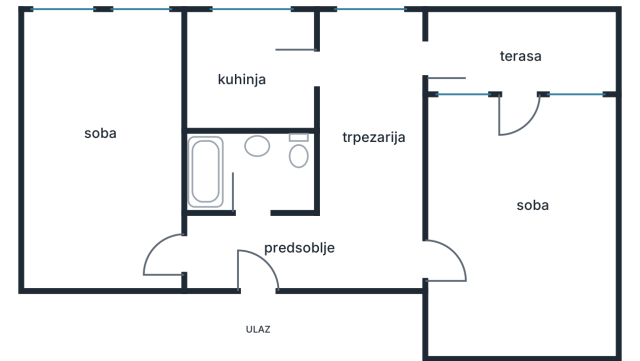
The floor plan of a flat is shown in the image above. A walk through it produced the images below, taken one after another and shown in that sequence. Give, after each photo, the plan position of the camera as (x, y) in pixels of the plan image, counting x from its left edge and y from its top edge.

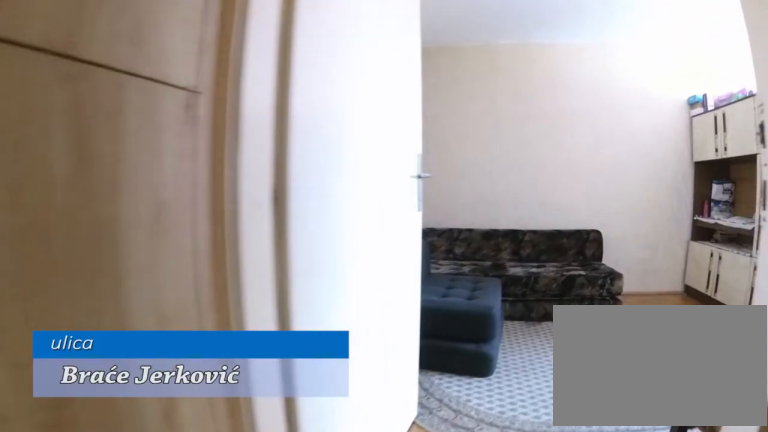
(224, 251)
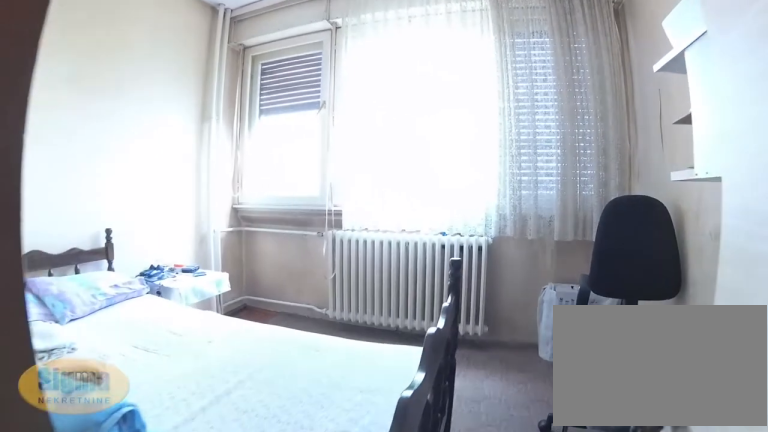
(150, 161)
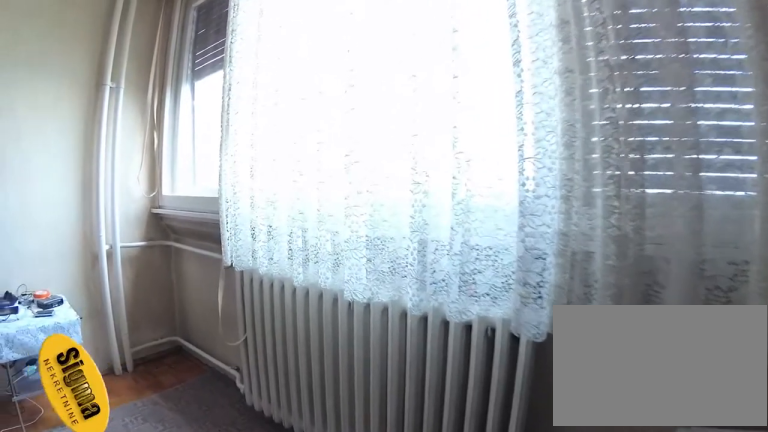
(157, 66)
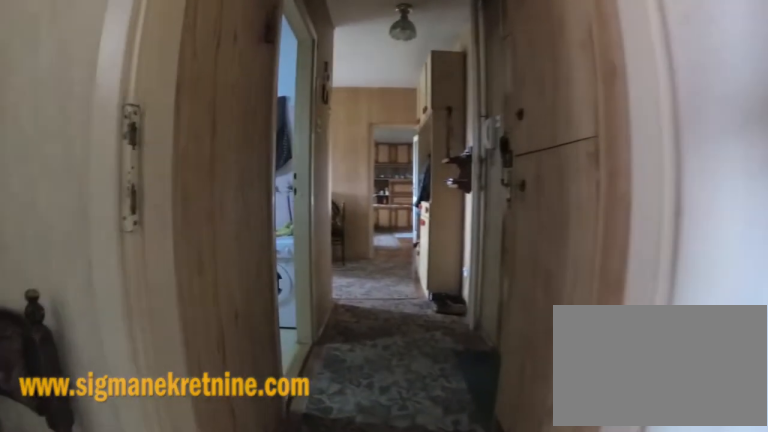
(153, 243)
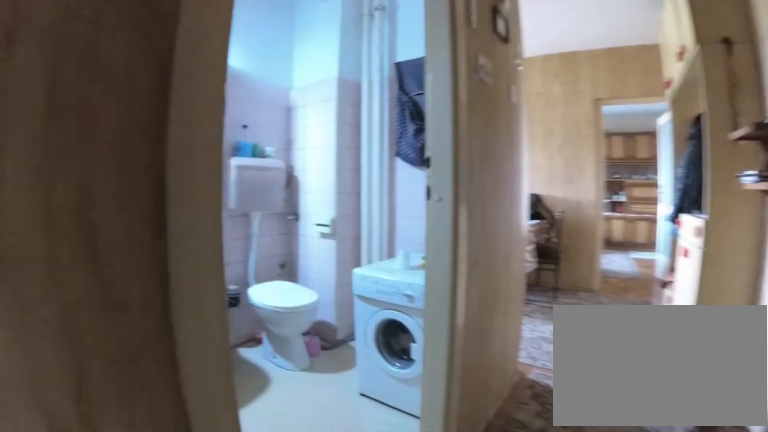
(229, 259)
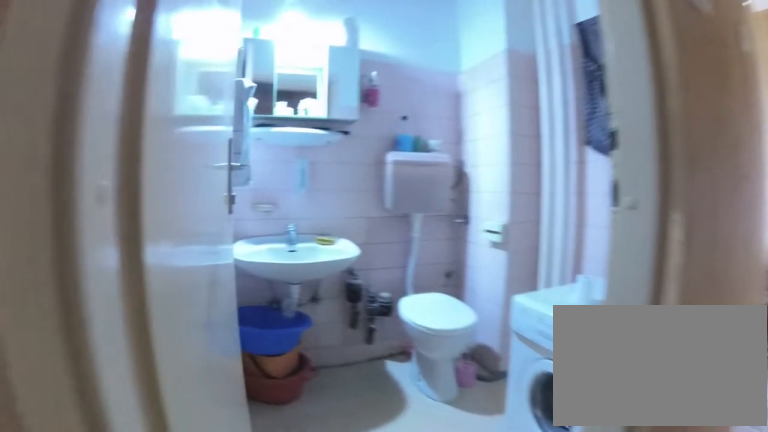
(240, 251)
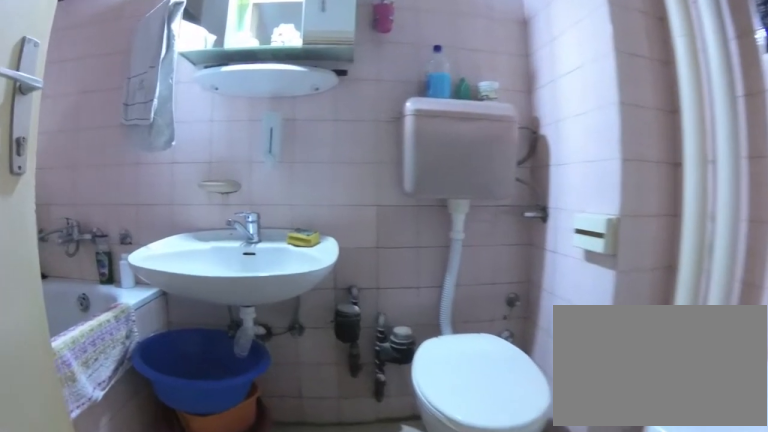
(250, 206)
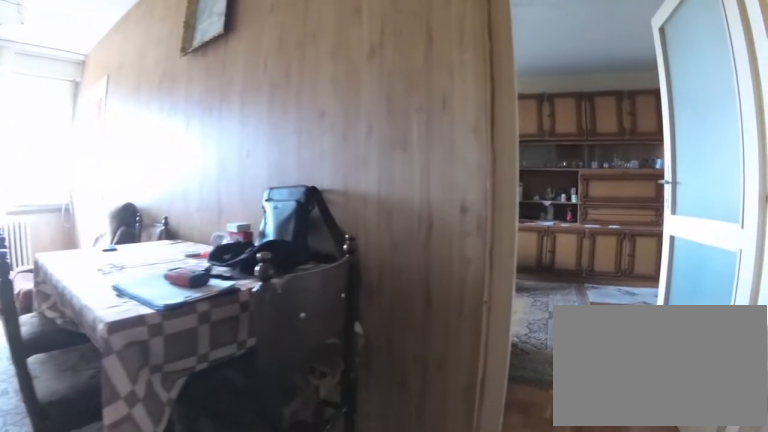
(345, 247)
